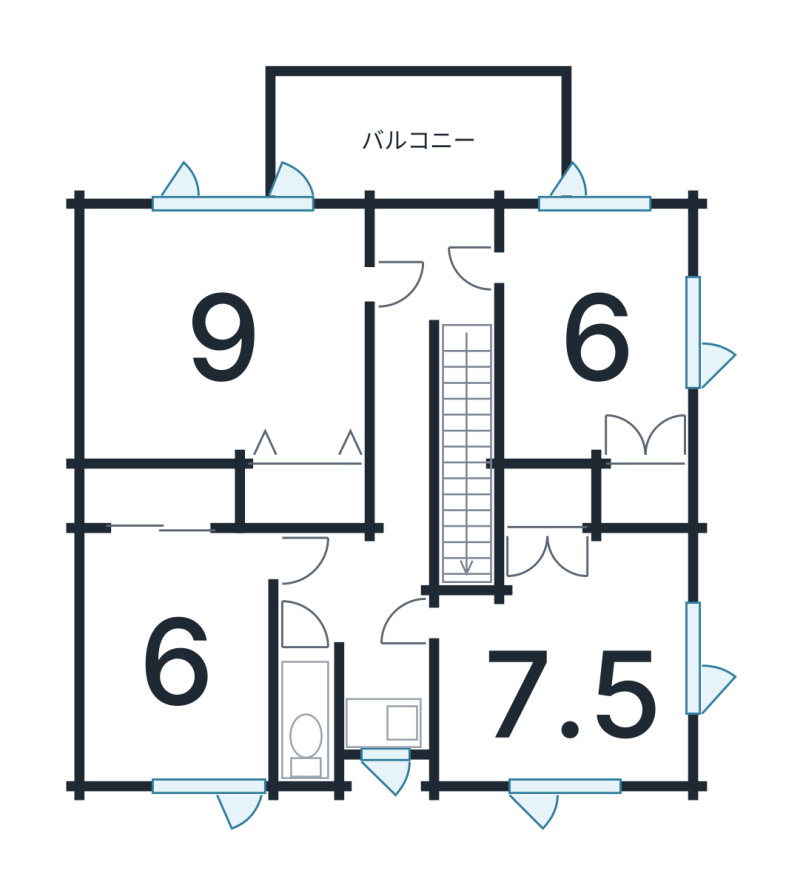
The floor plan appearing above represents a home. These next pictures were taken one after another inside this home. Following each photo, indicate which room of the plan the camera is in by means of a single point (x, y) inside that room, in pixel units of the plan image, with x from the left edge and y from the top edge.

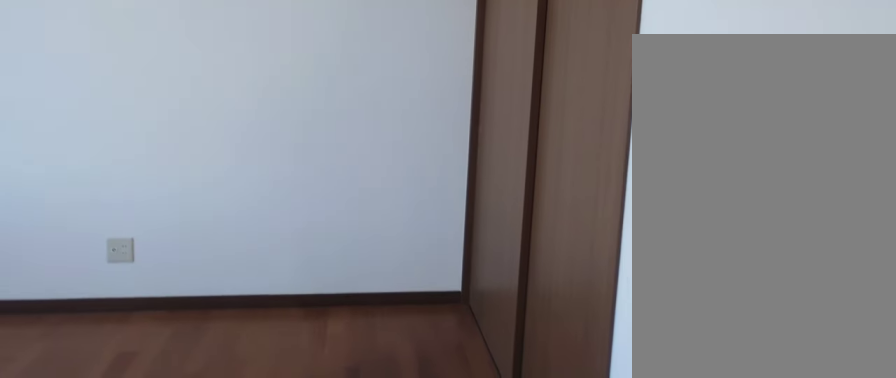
(168, 664)
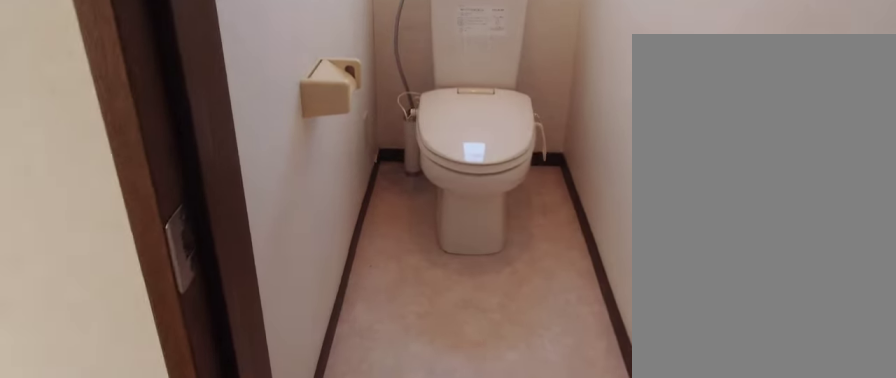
(302, 740)
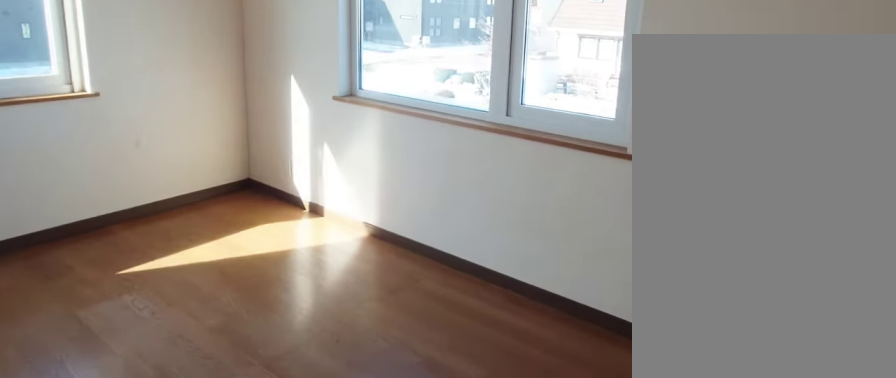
(567, 681)
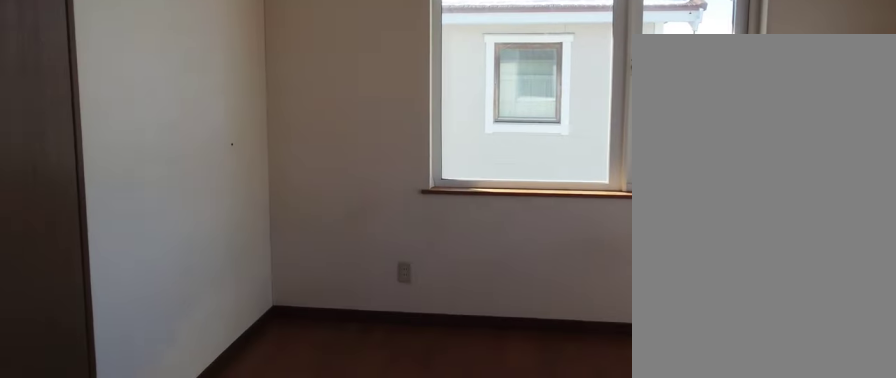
(567, 681)
